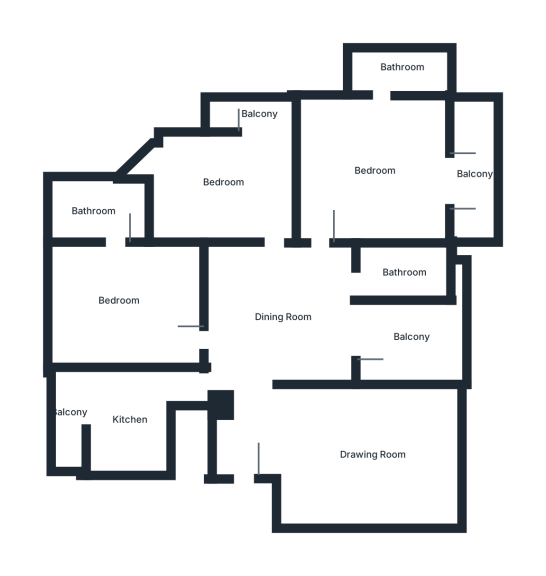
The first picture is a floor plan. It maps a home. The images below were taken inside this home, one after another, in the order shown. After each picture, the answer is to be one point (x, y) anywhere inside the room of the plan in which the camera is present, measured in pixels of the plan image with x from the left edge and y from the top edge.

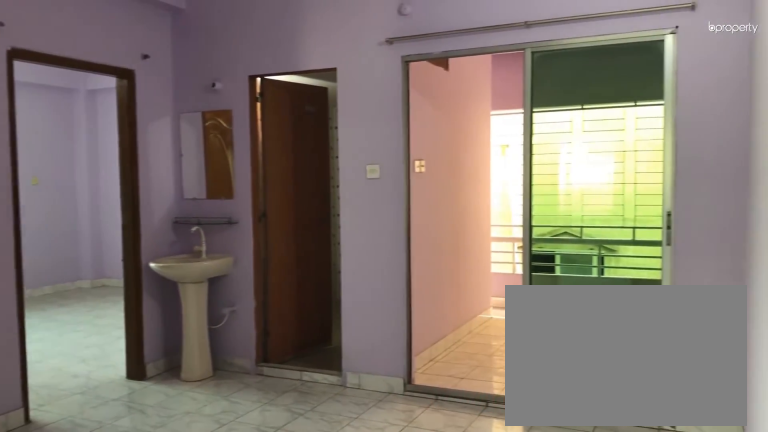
(284, 318)
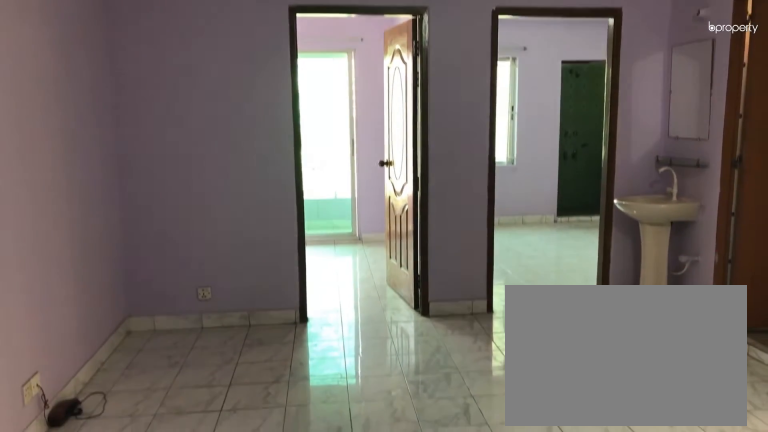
(284, 319)
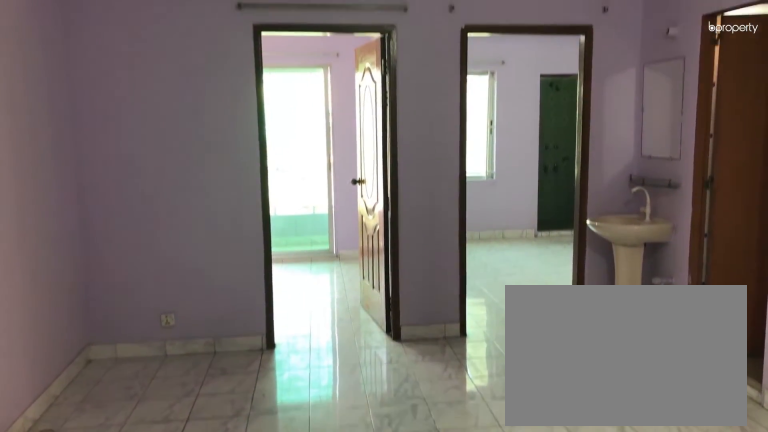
(284, 319)
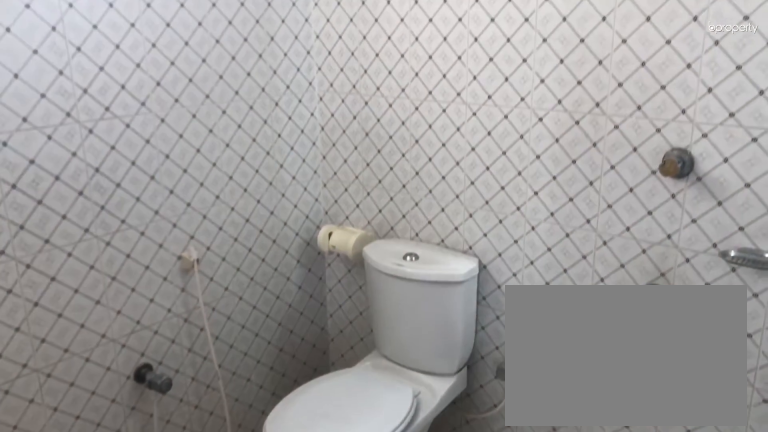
(92, 214)
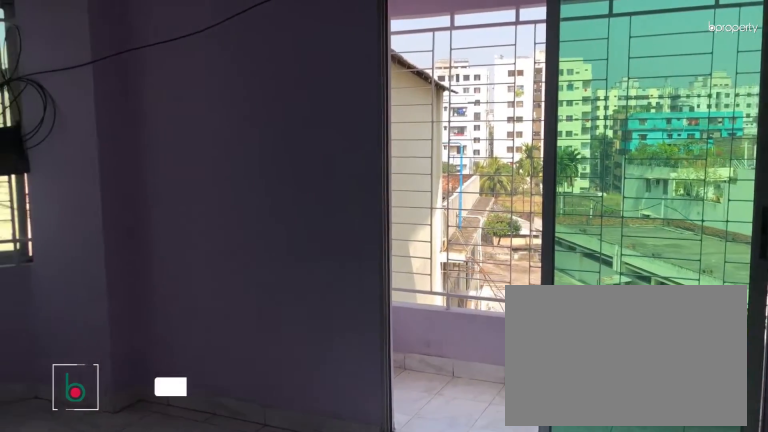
(224, 183)
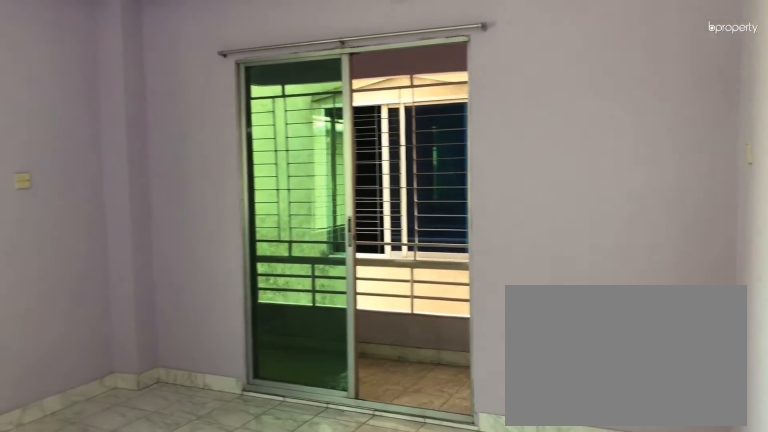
(371, 168)
